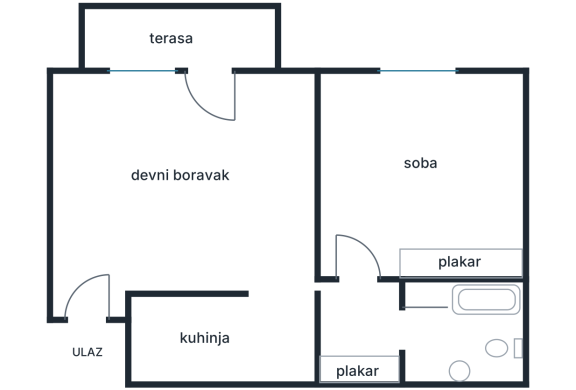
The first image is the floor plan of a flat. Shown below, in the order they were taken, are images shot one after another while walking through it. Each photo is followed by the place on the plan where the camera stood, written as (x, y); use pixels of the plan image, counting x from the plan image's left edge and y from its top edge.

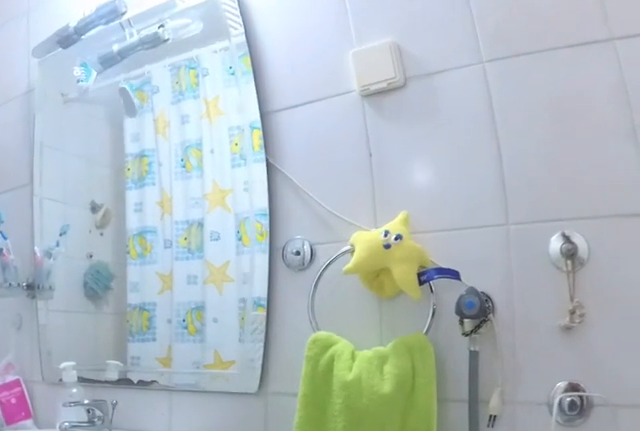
(408, 314)
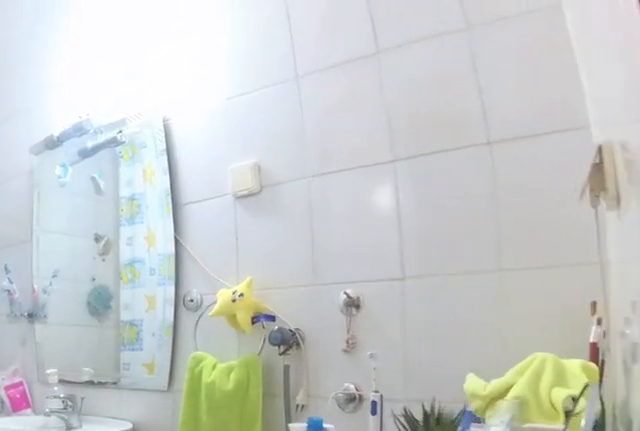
(373, 285)
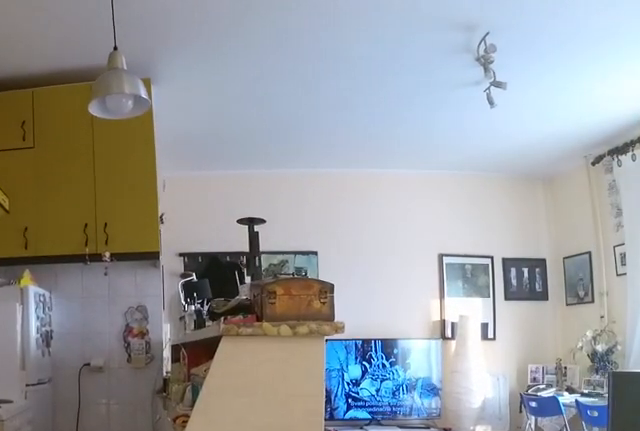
(328, 317)
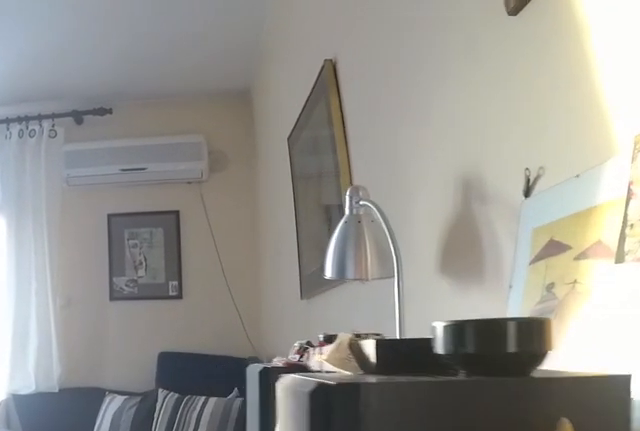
(264, 300)
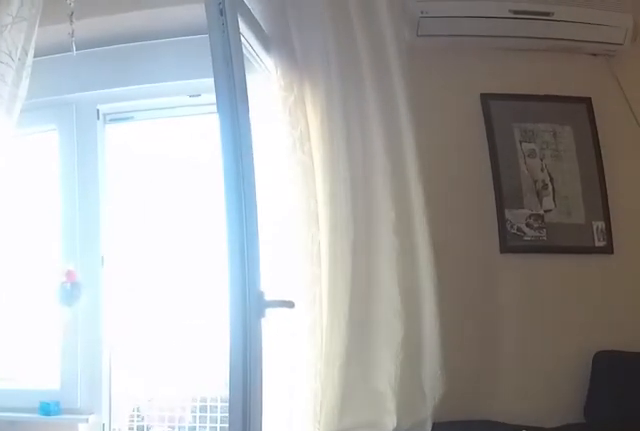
(215, 202)
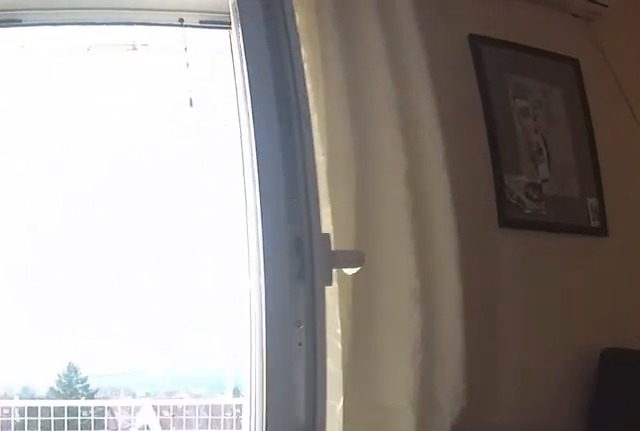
(214, 175)
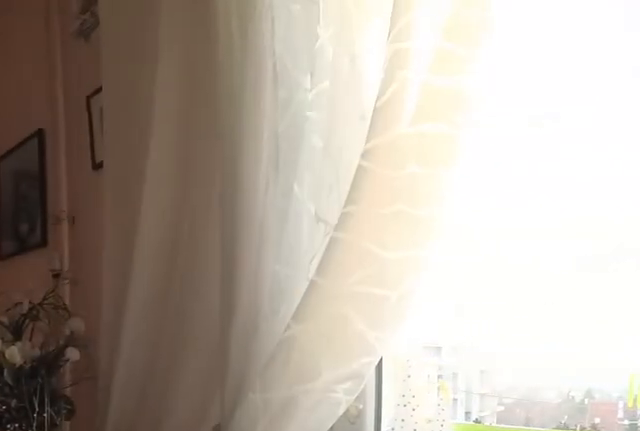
(226, 108)
